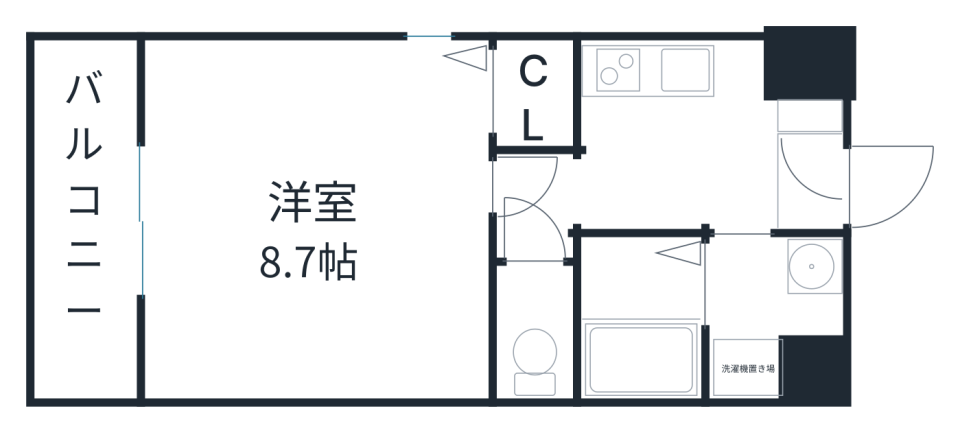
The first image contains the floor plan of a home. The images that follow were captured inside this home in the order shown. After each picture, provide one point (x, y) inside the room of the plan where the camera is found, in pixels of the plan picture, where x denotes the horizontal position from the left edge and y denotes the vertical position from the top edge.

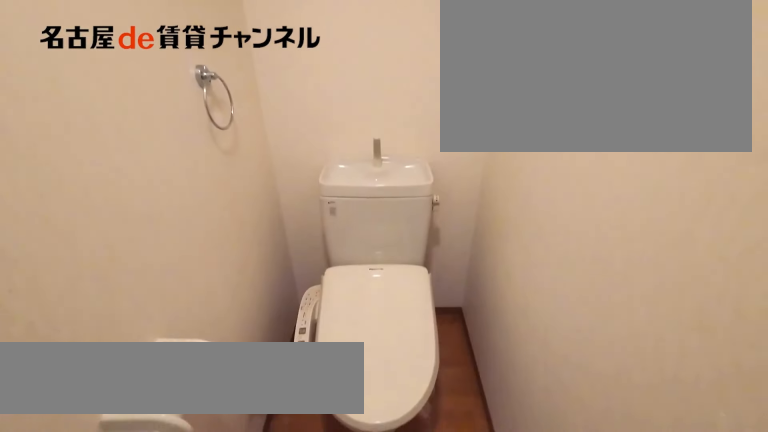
(535, 331)
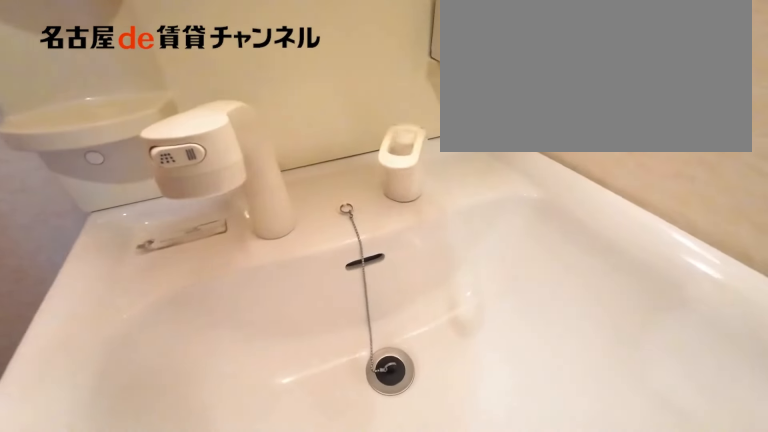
(776, 316)
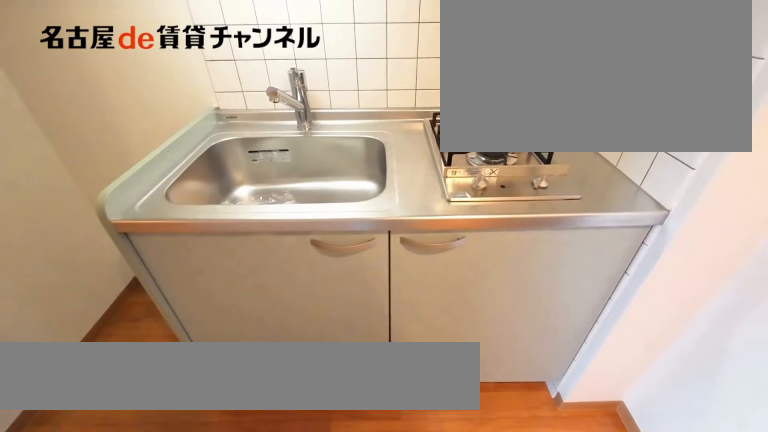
(670, 69)
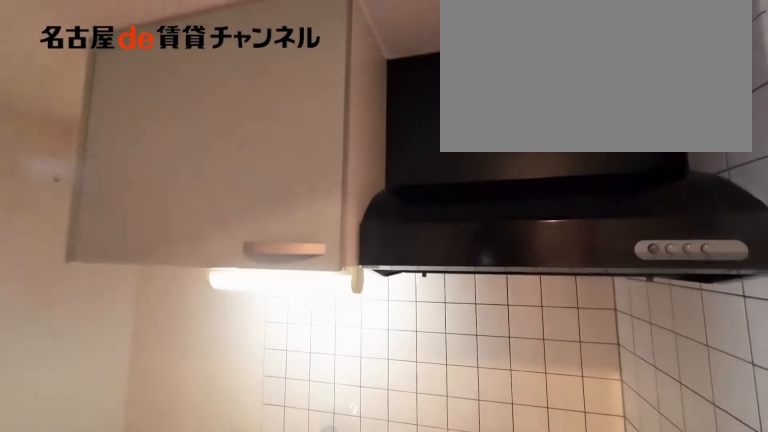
(670, 70)
